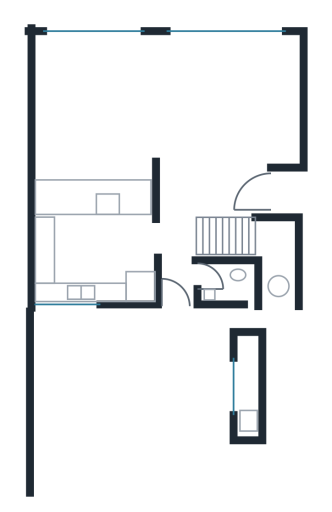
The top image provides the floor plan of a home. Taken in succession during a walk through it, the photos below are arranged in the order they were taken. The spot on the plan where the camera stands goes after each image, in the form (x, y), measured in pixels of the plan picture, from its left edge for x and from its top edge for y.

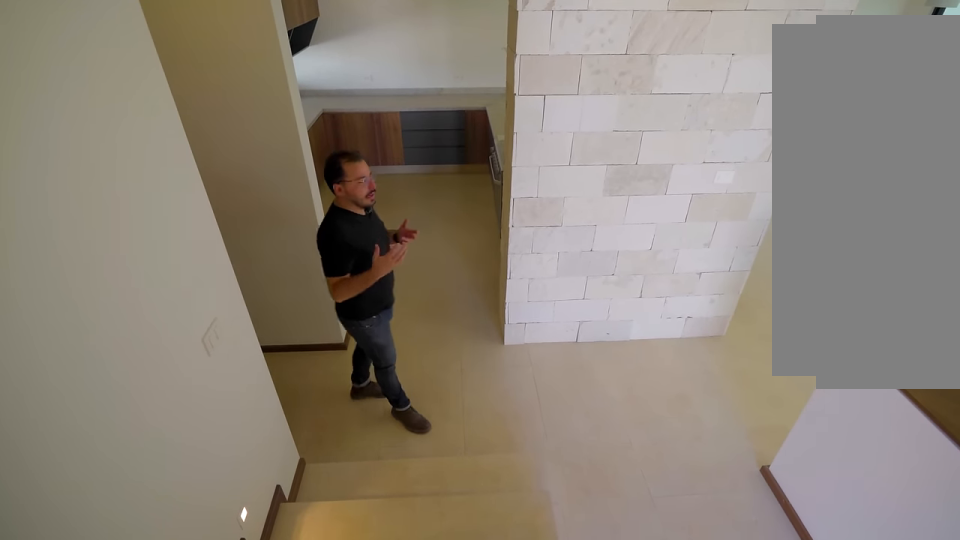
(206, 236)
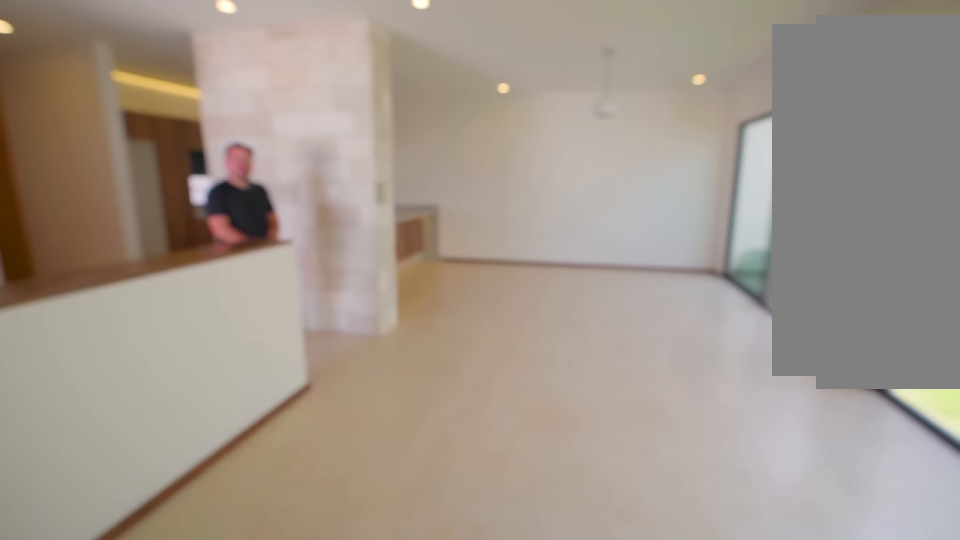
(286, 103)
